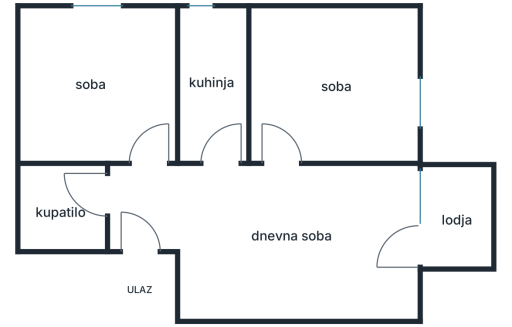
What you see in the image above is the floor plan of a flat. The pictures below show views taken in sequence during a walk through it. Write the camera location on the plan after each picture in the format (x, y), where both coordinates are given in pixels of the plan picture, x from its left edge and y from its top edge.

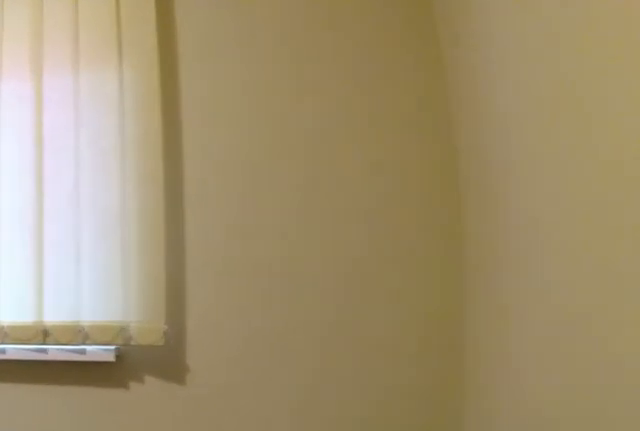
(147, 117)
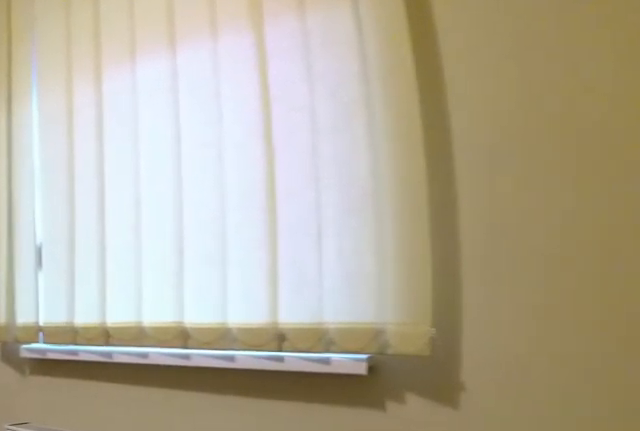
(154, 111)
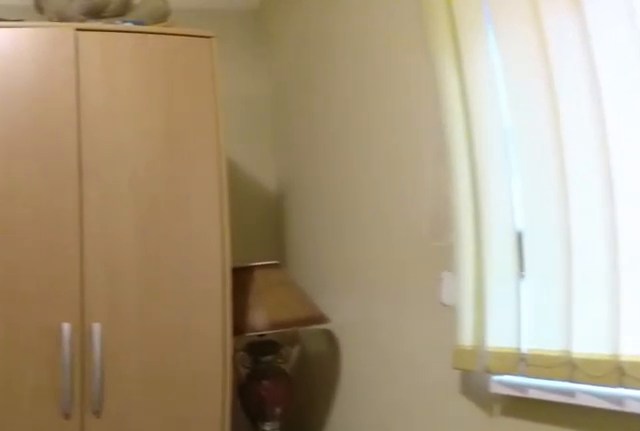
(158, 103)
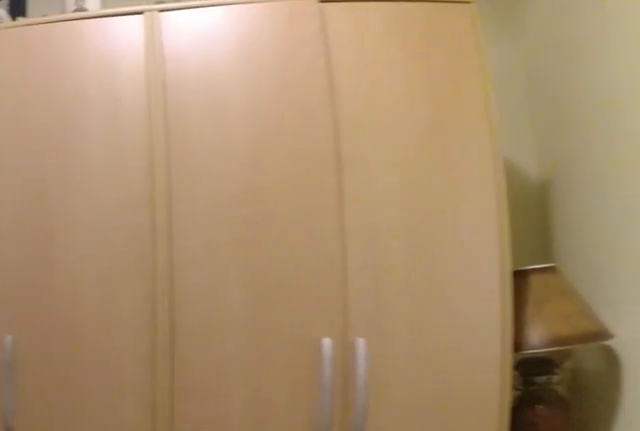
(158, 100)
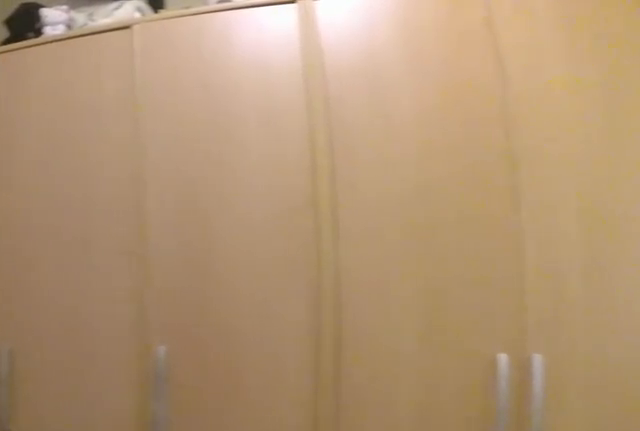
(157, 98)
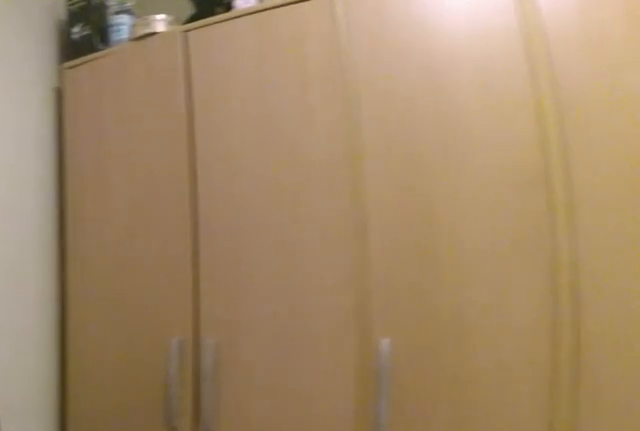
(155, 95)
